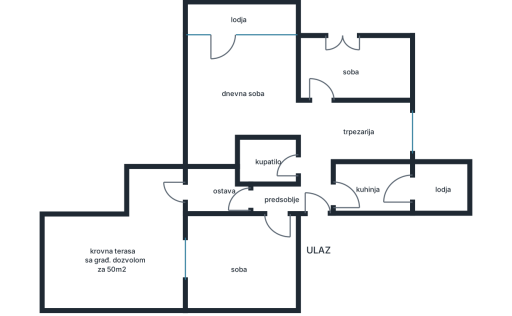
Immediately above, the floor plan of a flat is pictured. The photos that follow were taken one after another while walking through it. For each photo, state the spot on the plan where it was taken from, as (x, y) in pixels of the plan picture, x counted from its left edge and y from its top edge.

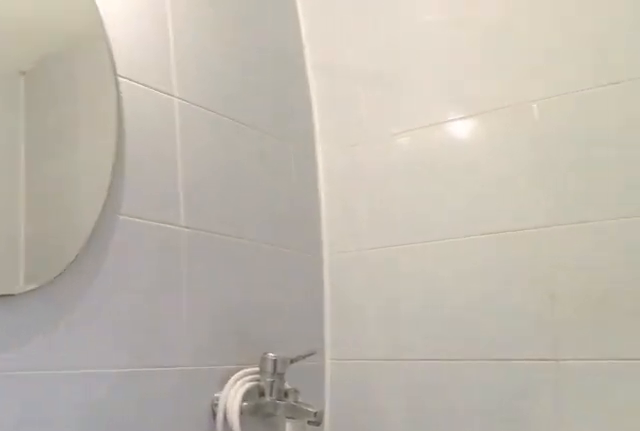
(263, 168)
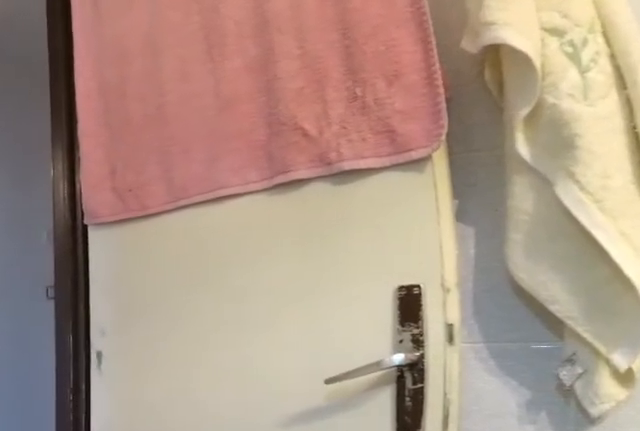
(248, 161)
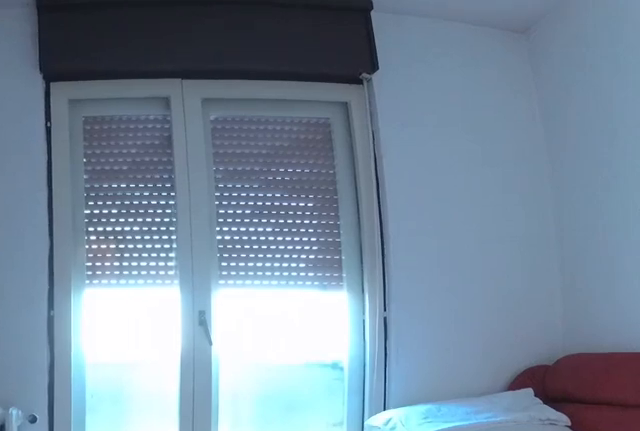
(322, 115)
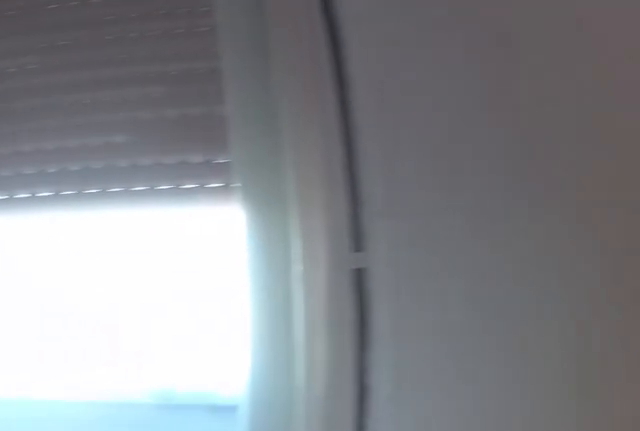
(355, 69)
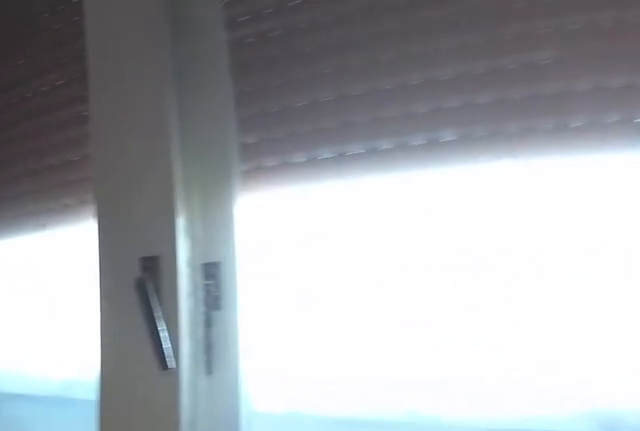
(361, 64)
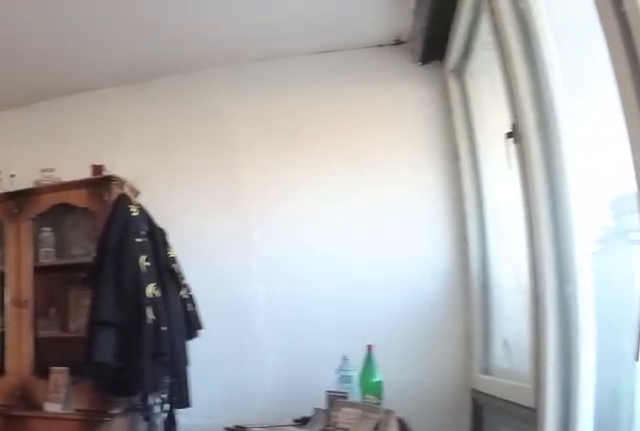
(288, 47)
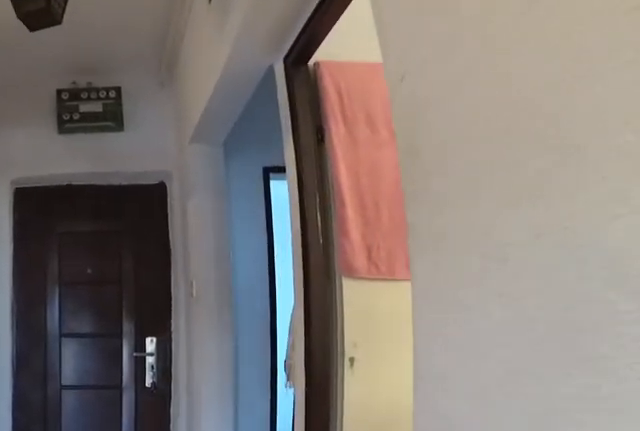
(318, 132)
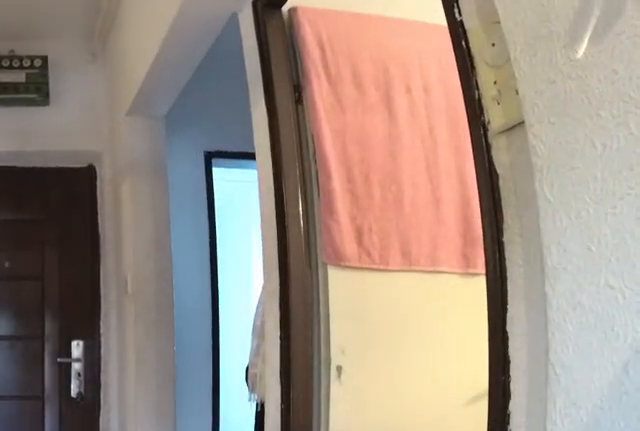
(316, 143)
